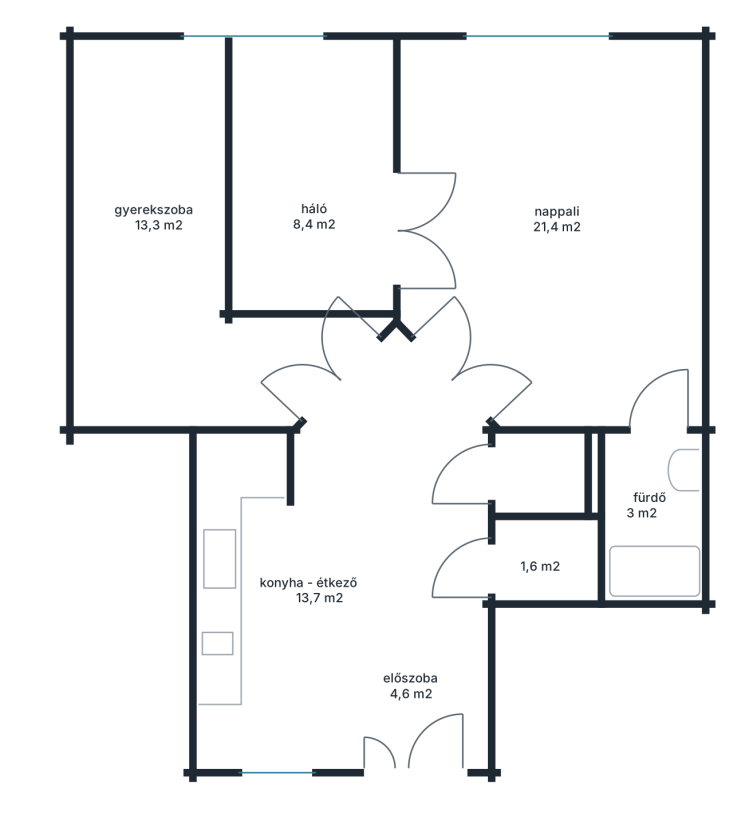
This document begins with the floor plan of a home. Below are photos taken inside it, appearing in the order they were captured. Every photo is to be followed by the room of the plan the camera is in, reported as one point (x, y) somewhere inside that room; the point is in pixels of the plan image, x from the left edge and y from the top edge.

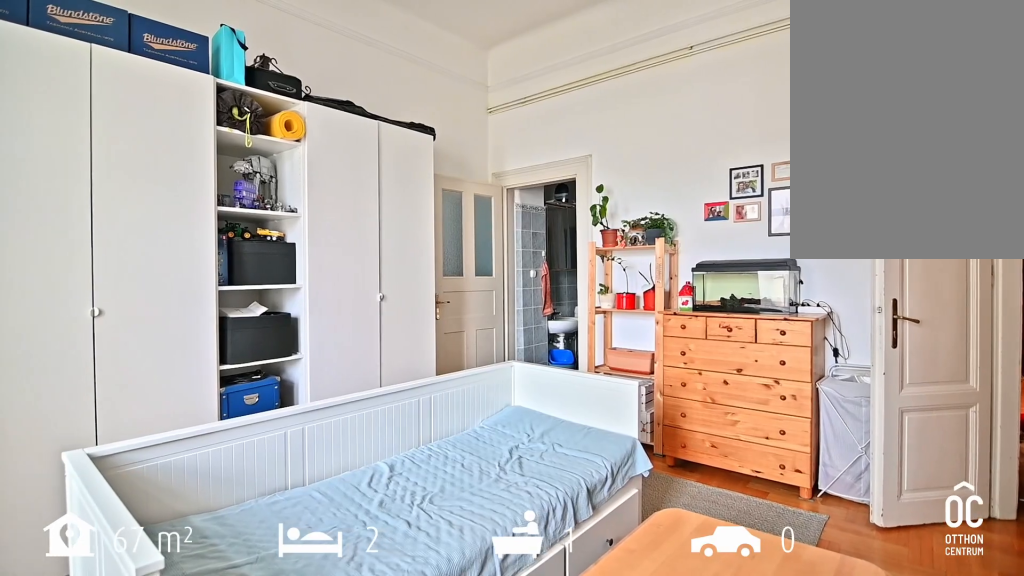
(557, 237)
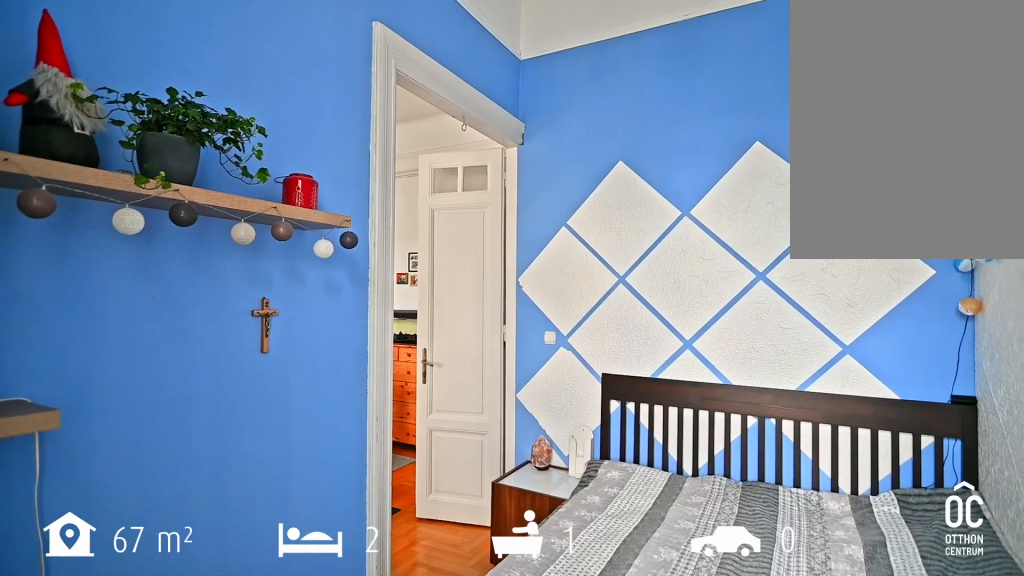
(314, 189)
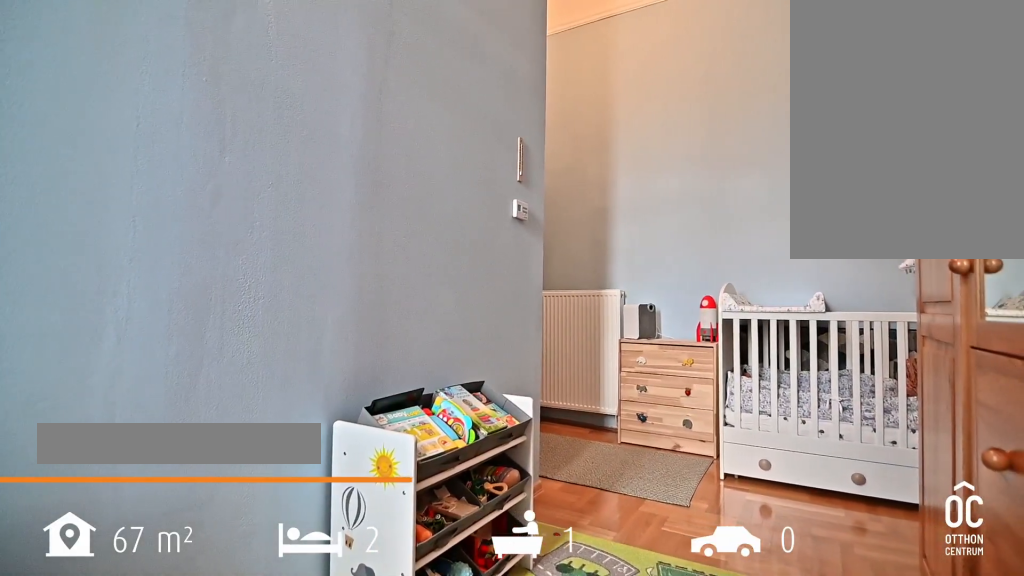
(146, 227)
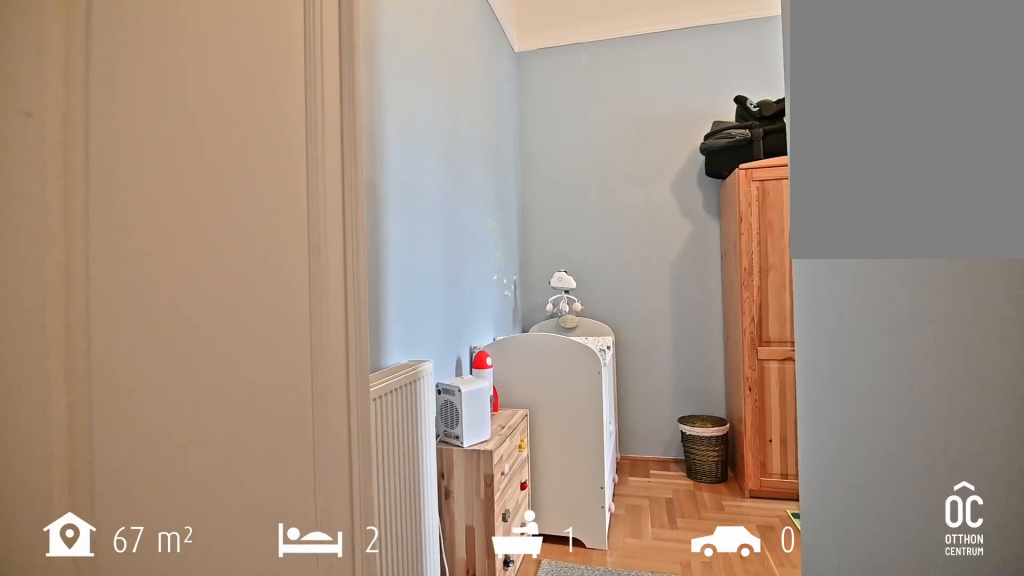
(147, 227)
